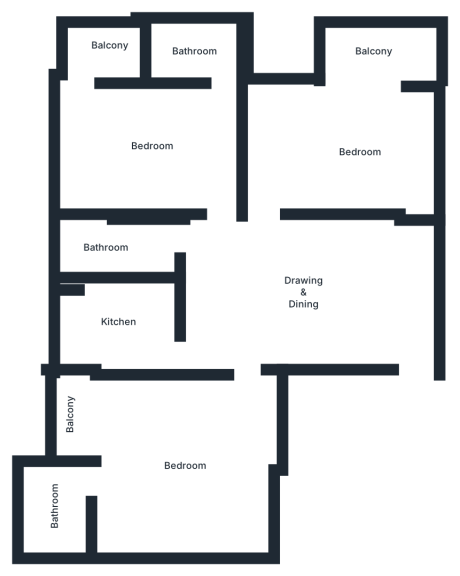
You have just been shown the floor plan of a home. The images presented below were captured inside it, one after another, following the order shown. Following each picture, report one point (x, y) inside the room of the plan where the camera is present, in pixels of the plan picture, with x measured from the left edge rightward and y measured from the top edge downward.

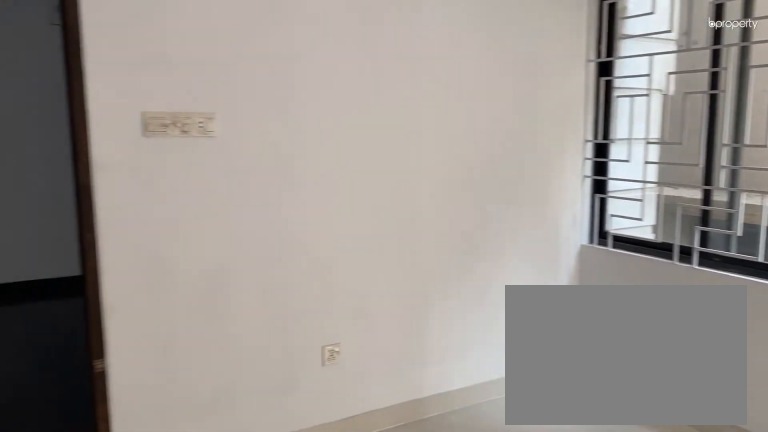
(157, 142)
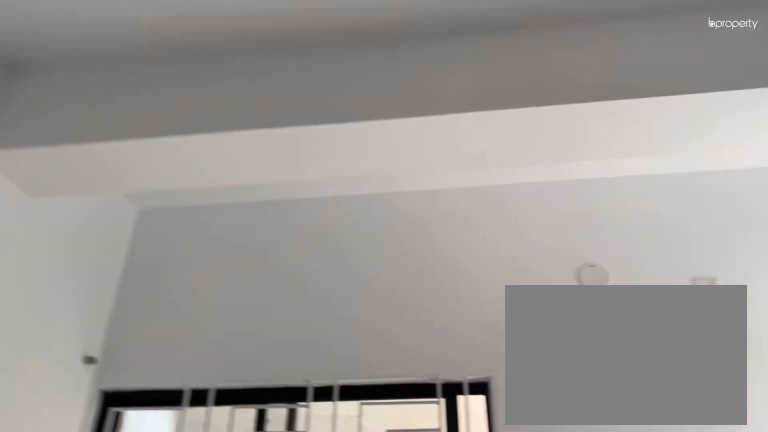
(157, 142)
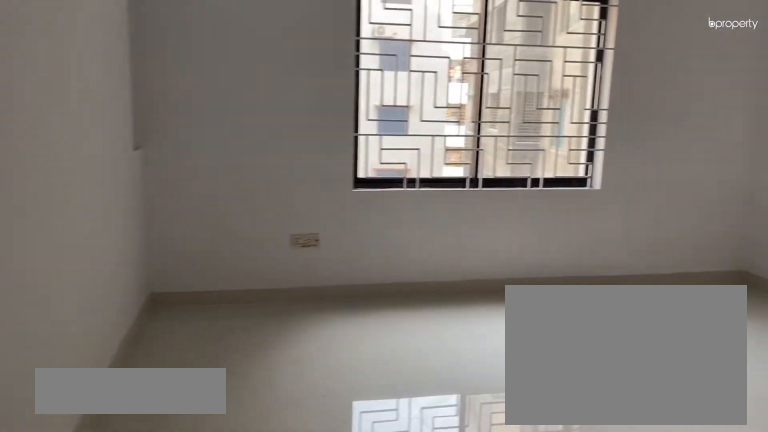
(186, 467)
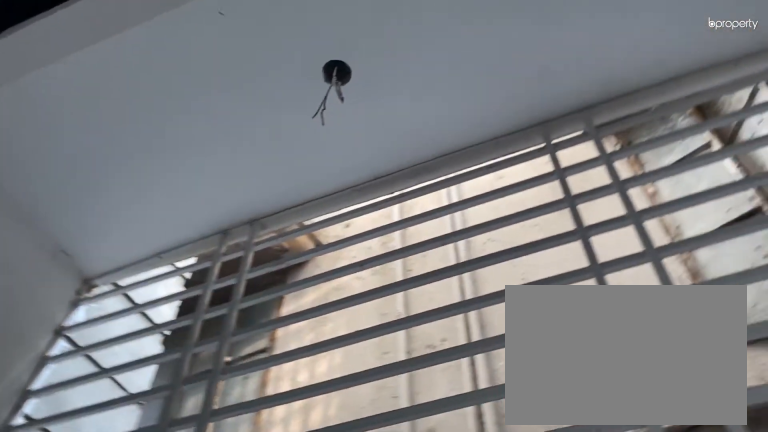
(71, 411)
